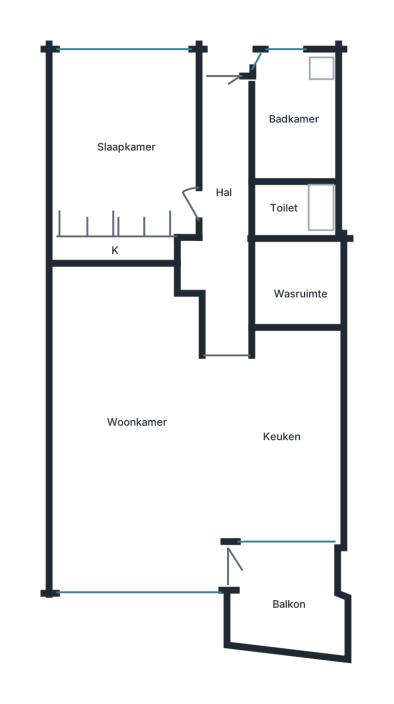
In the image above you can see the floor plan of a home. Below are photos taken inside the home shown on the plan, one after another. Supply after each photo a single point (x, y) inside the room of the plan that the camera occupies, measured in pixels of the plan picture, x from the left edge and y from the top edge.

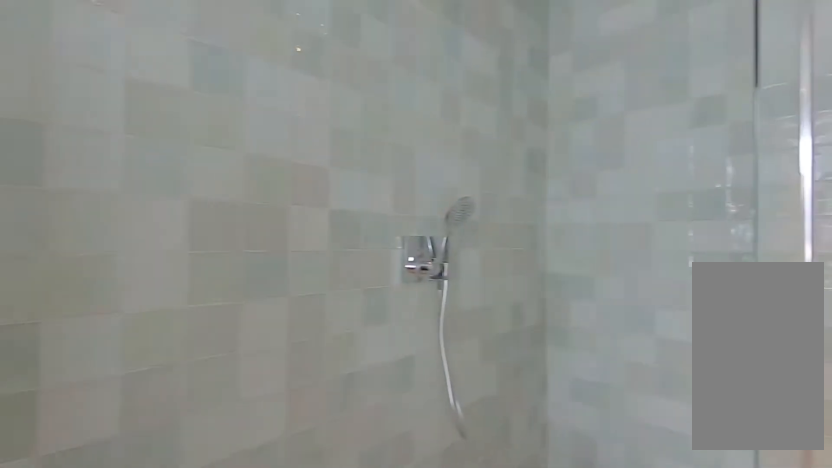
(296, 118)
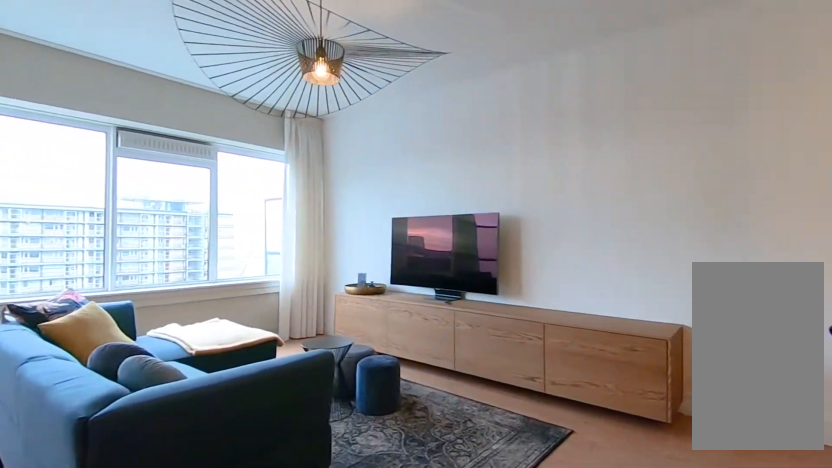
(196, 426)
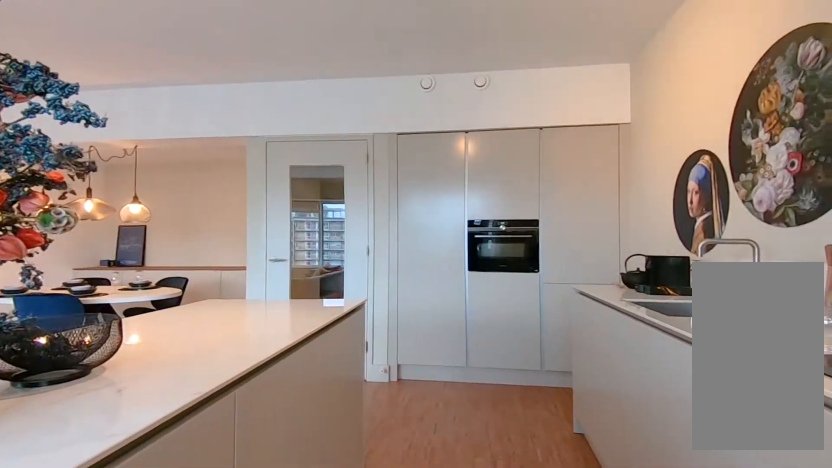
(196, 426)
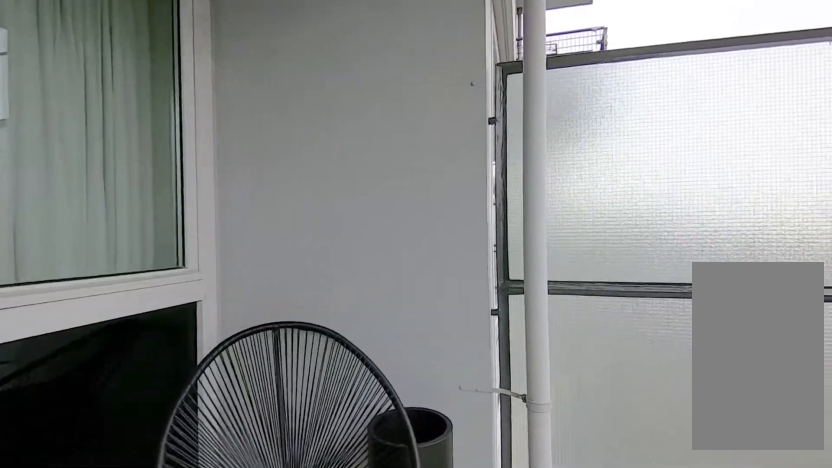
(285, 602)
